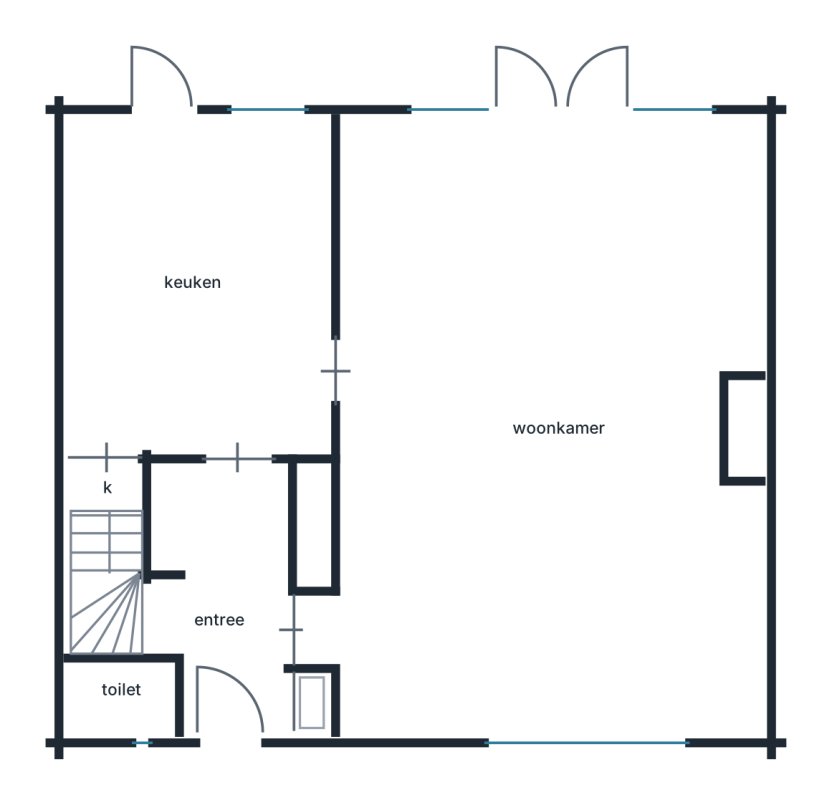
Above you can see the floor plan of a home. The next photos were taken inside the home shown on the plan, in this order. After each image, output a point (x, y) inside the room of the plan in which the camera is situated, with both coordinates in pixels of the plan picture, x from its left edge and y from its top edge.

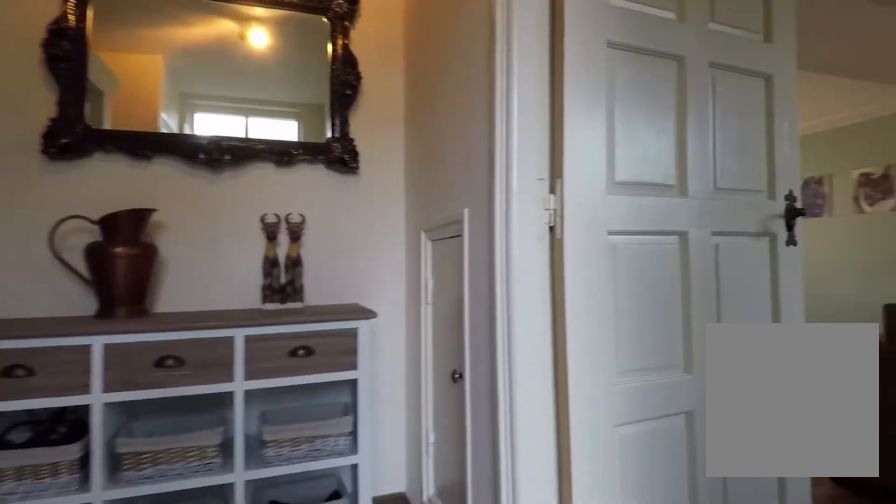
(224, 596)
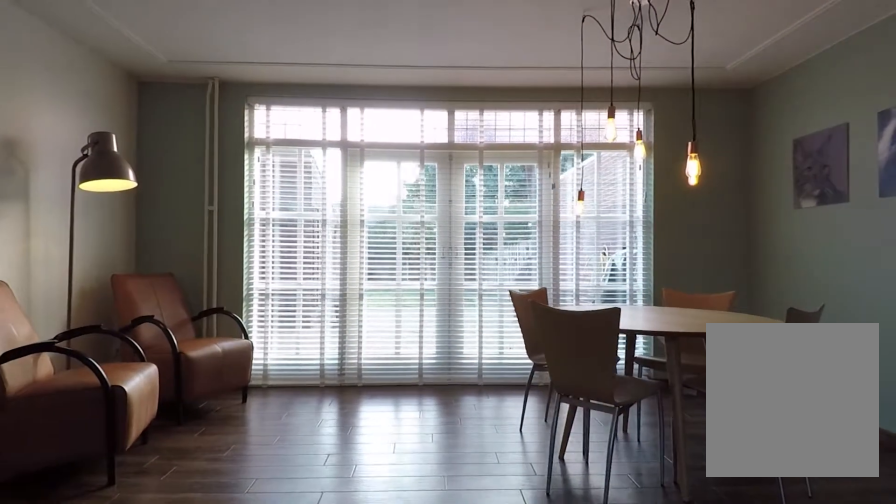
(553, 195)
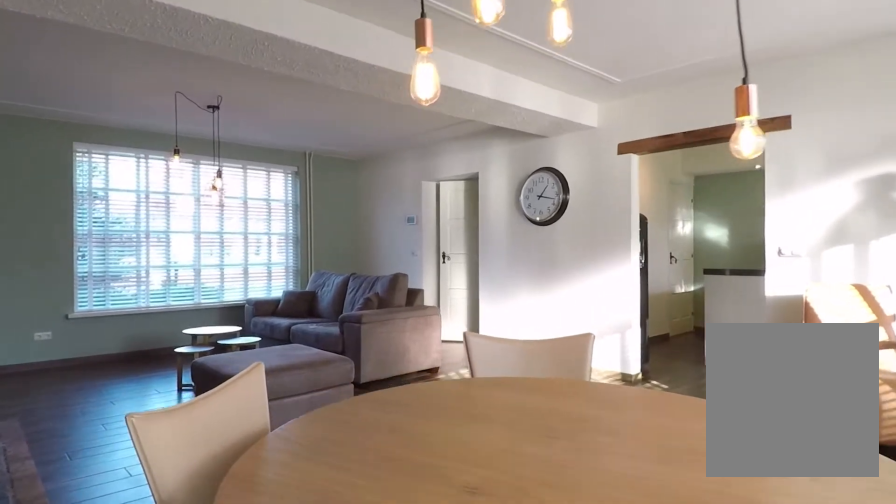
(553, 195)
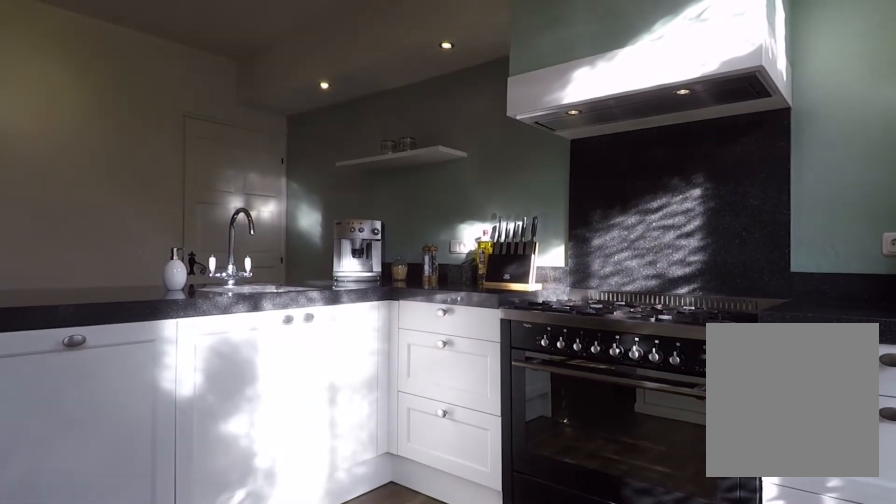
(201, 246)
